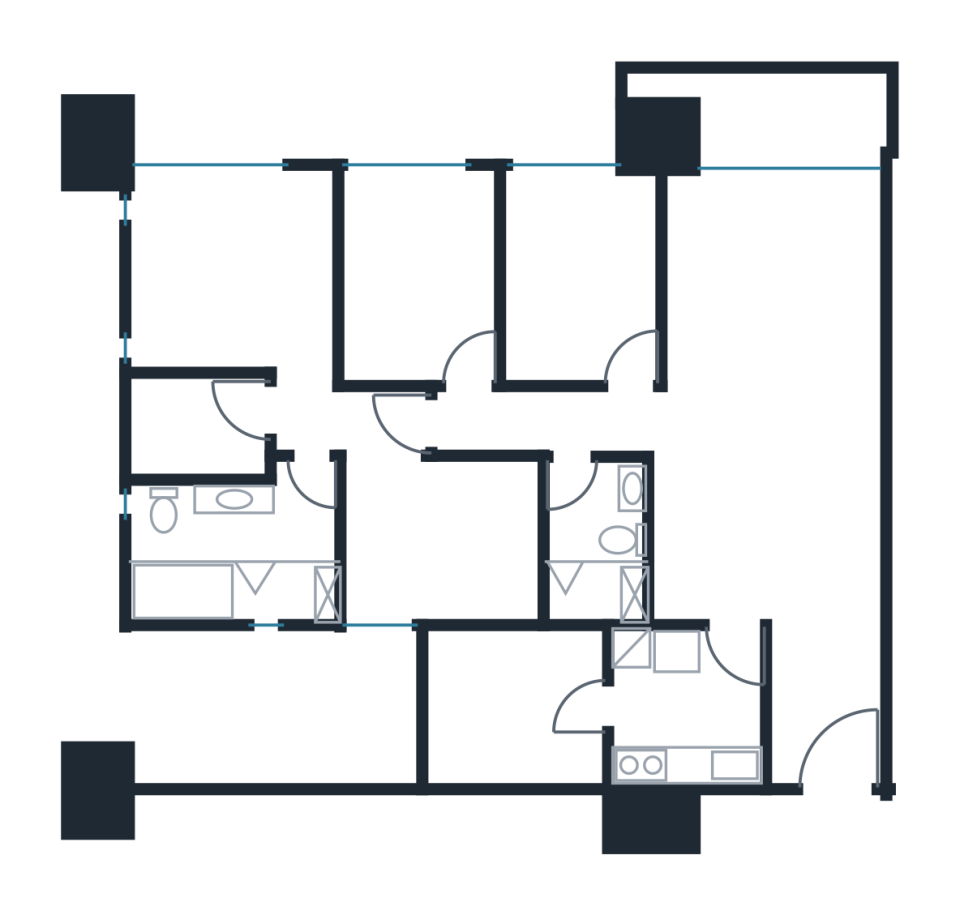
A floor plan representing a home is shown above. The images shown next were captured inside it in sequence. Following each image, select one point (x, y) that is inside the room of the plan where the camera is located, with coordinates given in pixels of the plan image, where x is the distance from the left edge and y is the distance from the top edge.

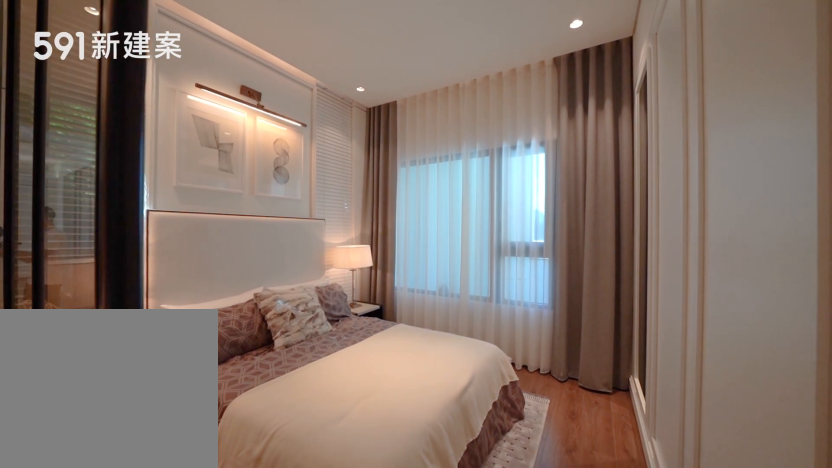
(228, 318)
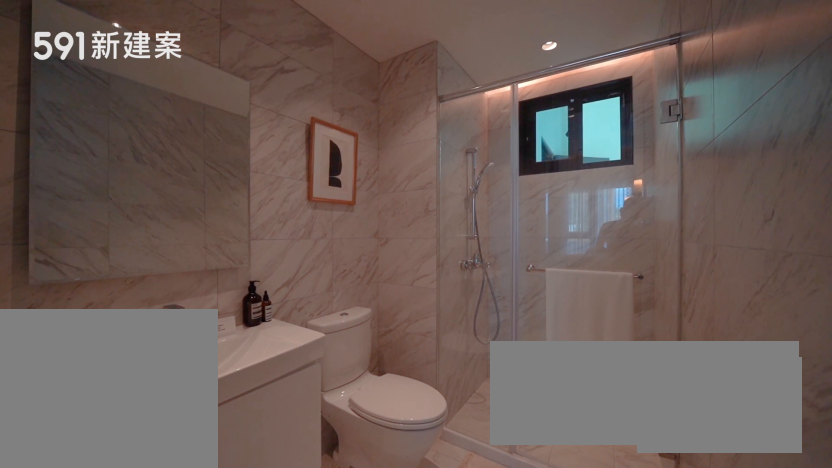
(592, 548)
